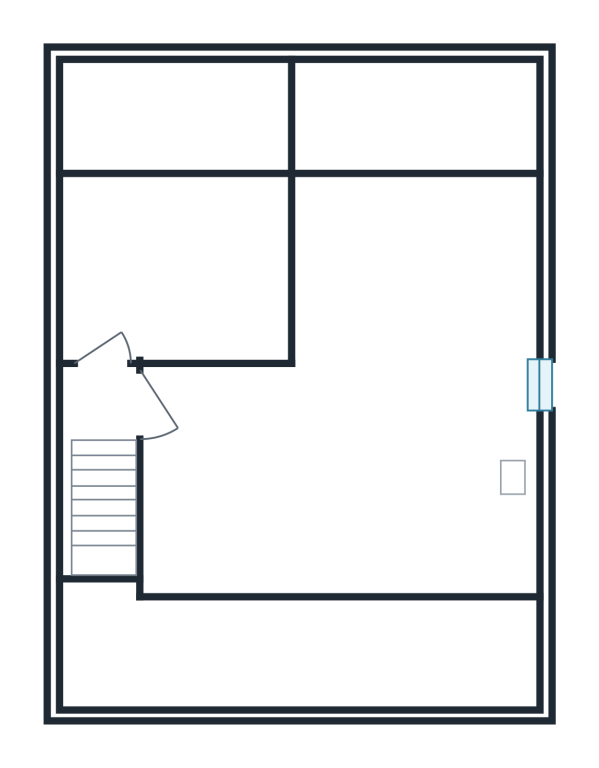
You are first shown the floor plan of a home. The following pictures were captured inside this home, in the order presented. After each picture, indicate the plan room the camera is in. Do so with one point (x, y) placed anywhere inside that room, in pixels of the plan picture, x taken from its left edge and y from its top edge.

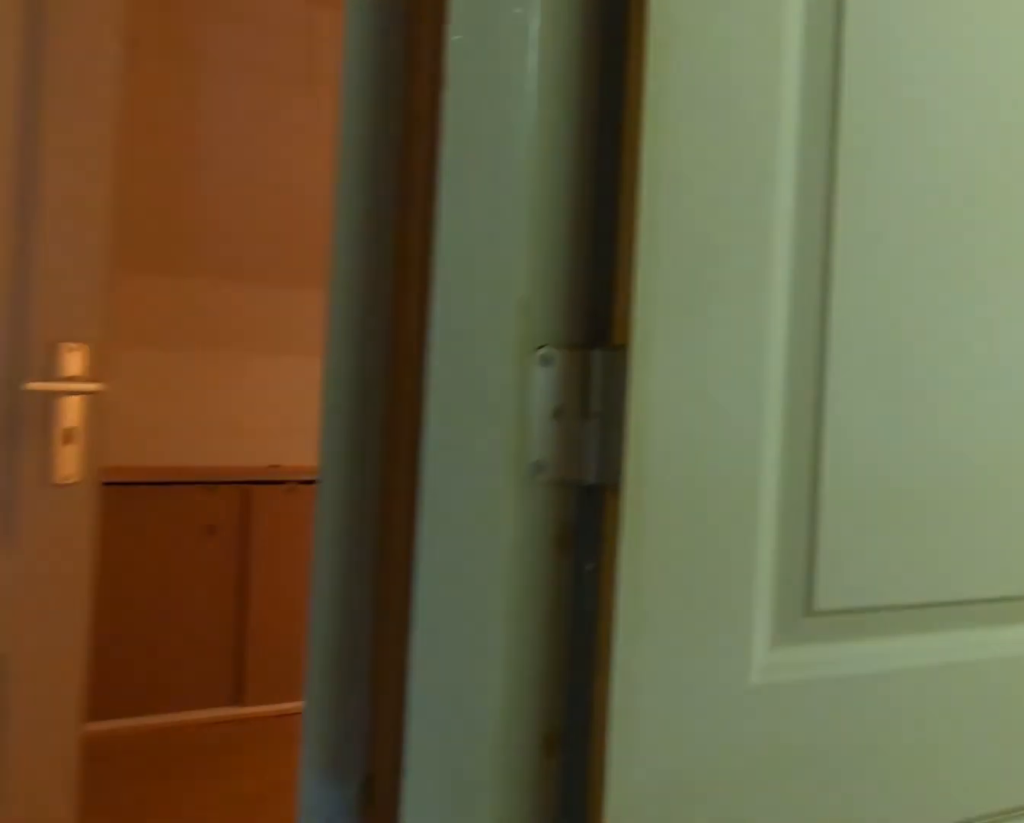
(103, 469)
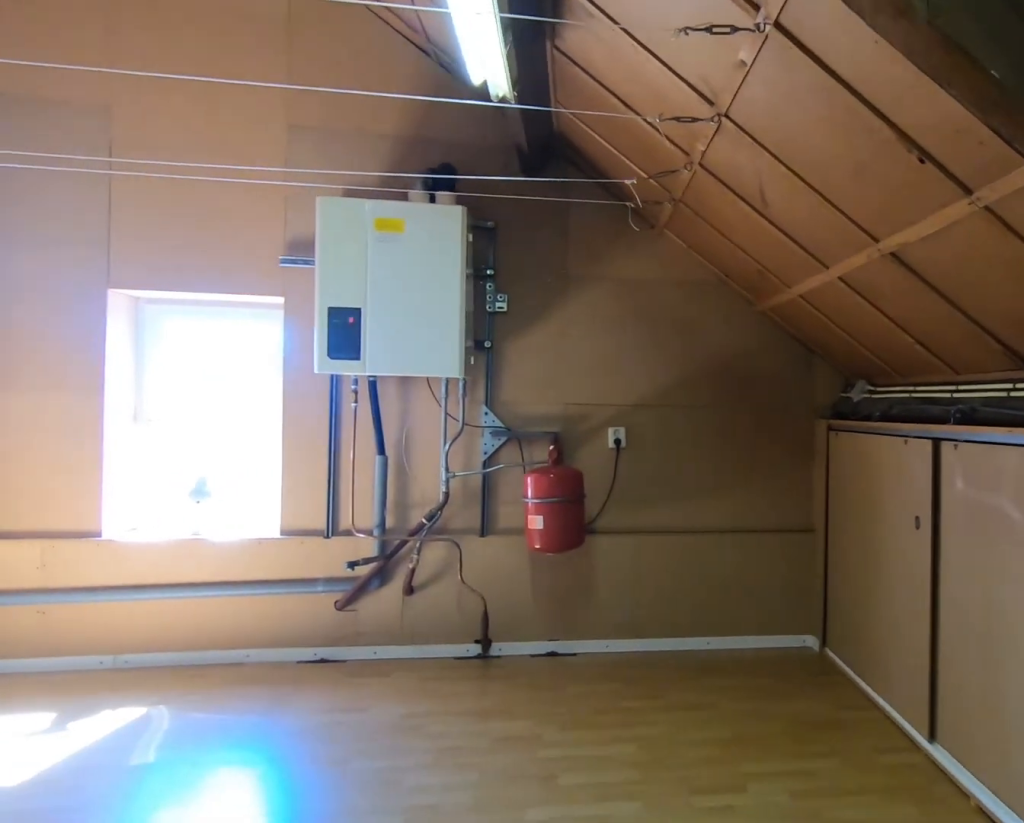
(336, 480)
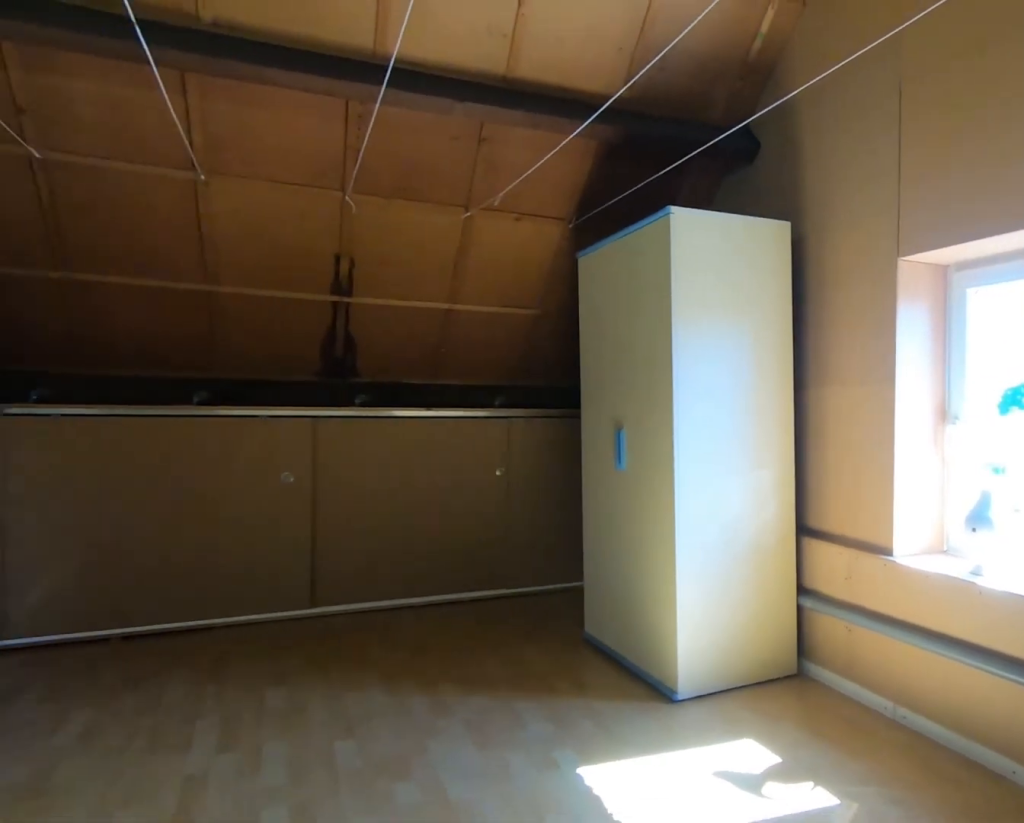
(336, 480)
